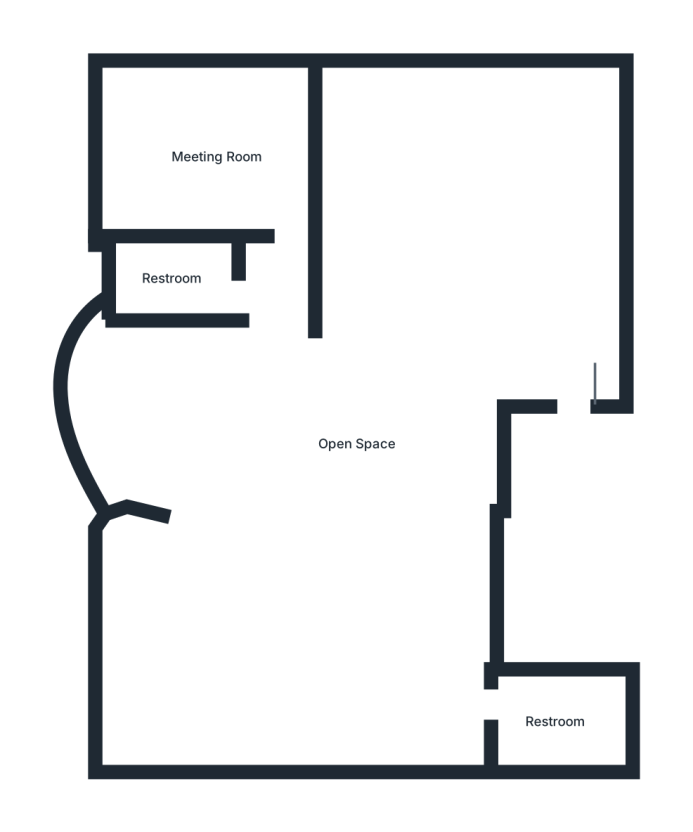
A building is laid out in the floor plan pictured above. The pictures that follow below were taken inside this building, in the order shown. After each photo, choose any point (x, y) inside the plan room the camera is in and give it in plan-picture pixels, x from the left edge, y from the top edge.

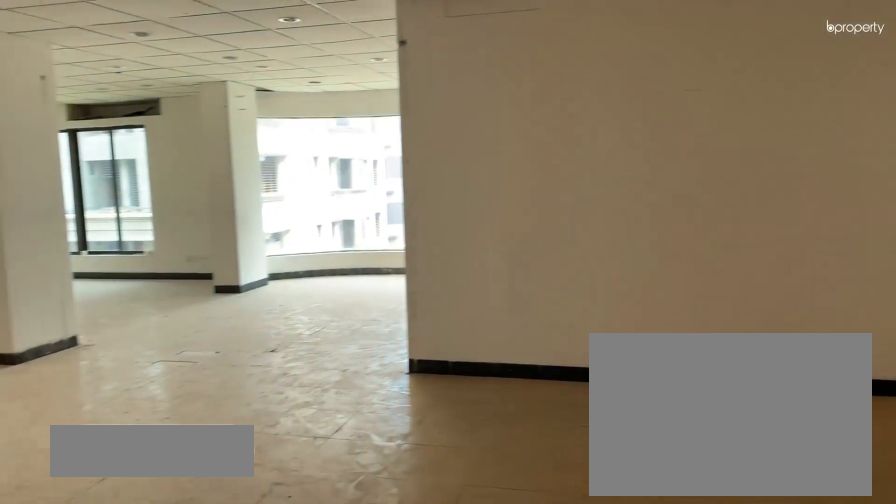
(431, 284)
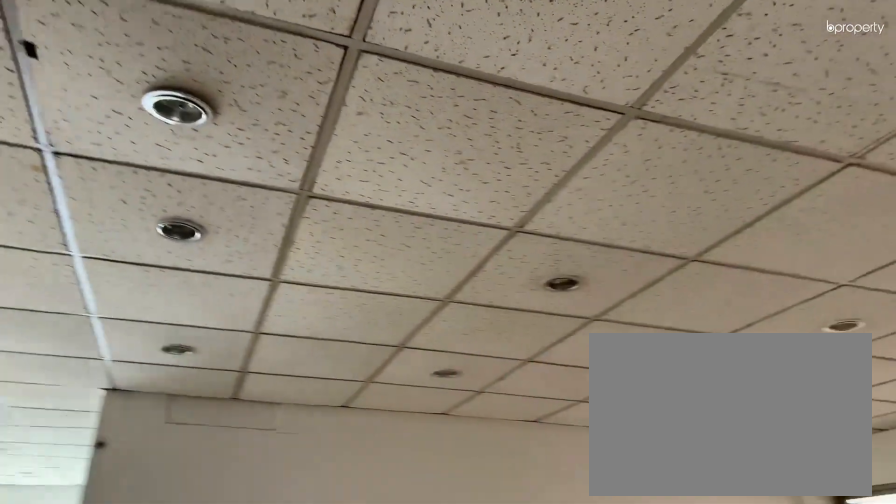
(431, 284)
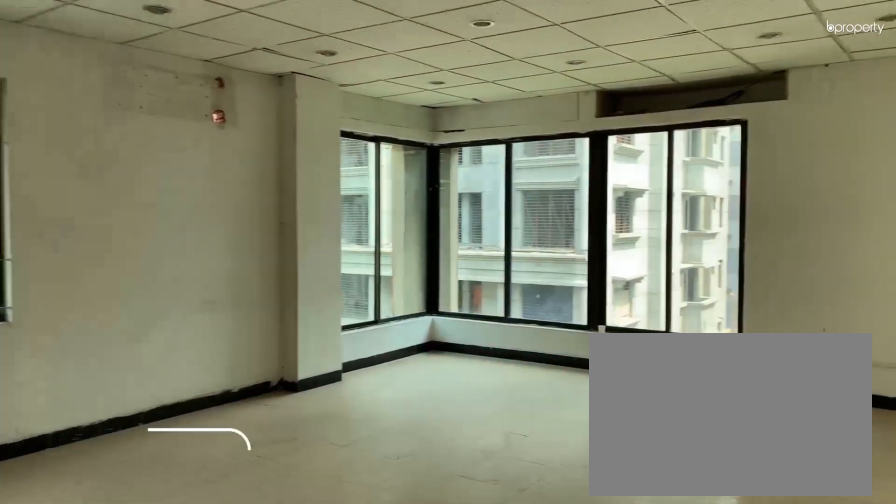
(333, 585)
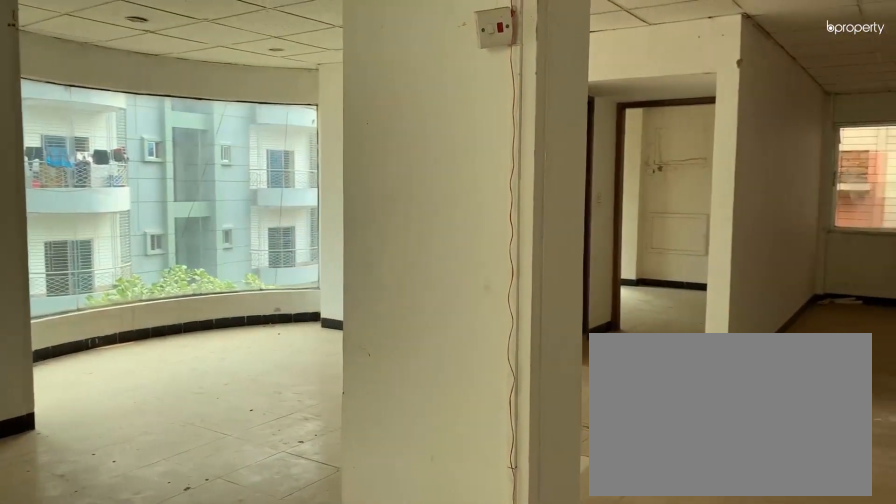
(333, 585)
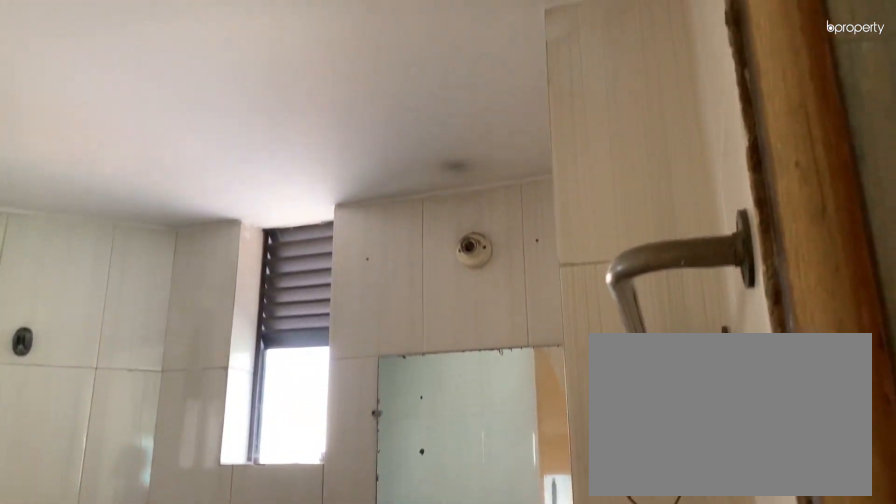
(550, 711)
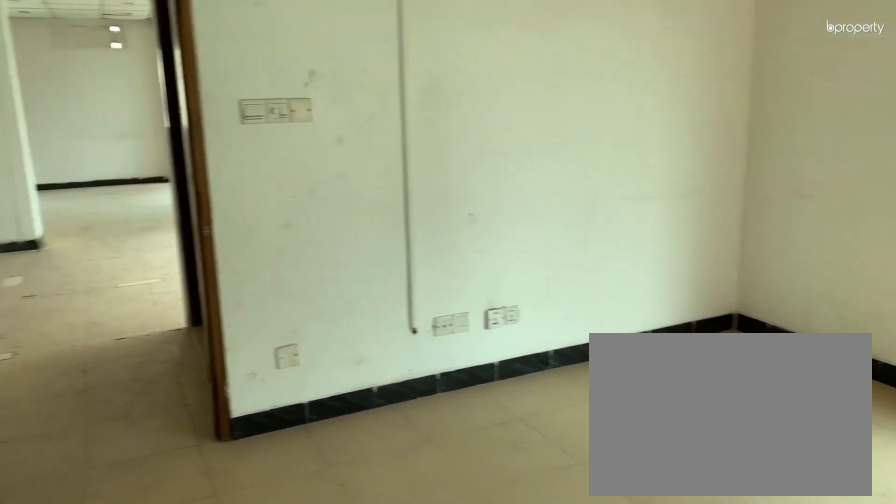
(209, 154)
